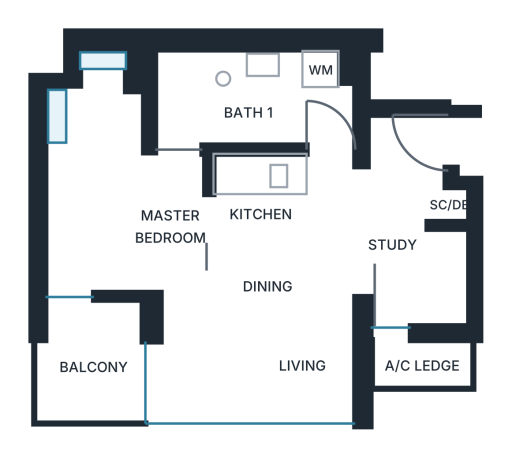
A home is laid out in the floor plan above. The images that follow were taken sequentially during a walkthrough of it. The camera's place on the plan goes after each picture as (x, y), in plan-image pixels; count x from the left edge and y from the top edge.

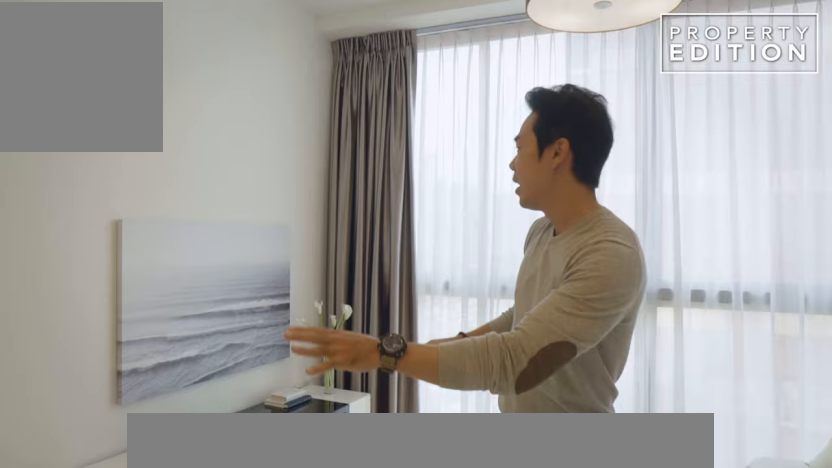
(242, 355)
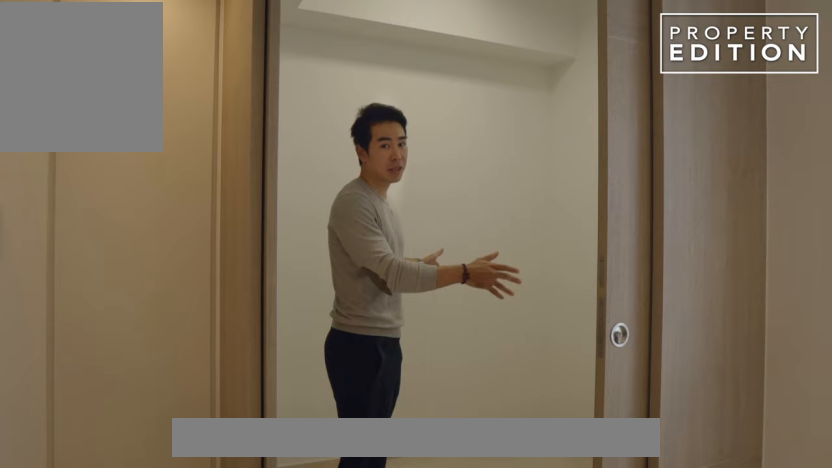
(438, 291)
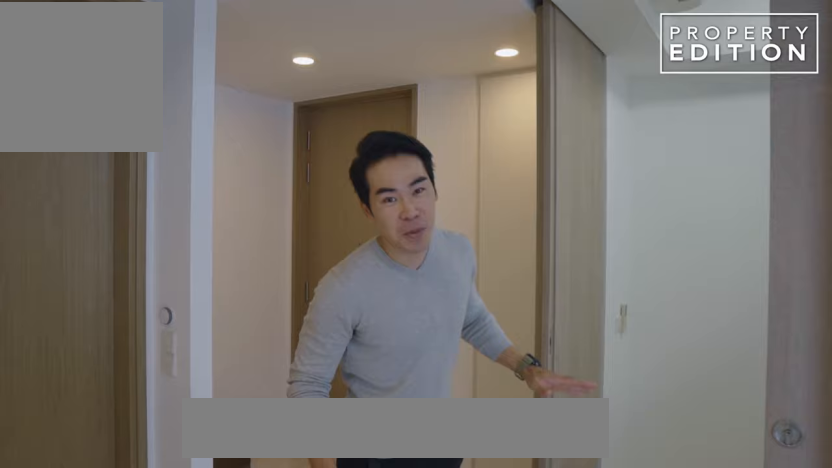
(440, 291)
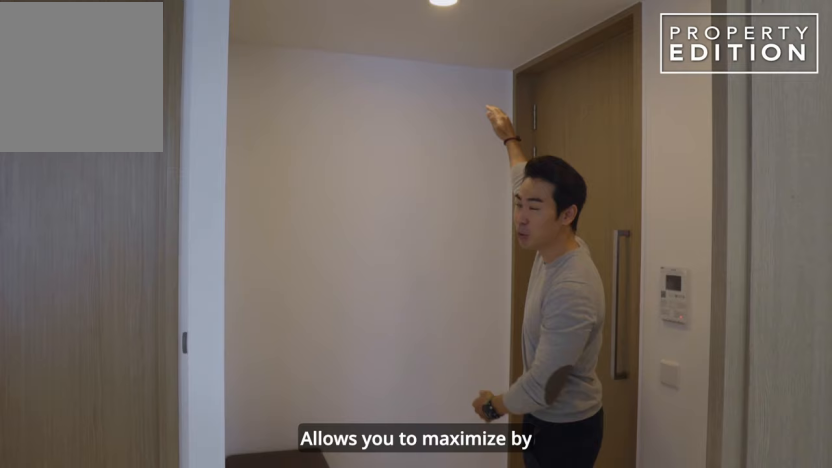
(402, 180)
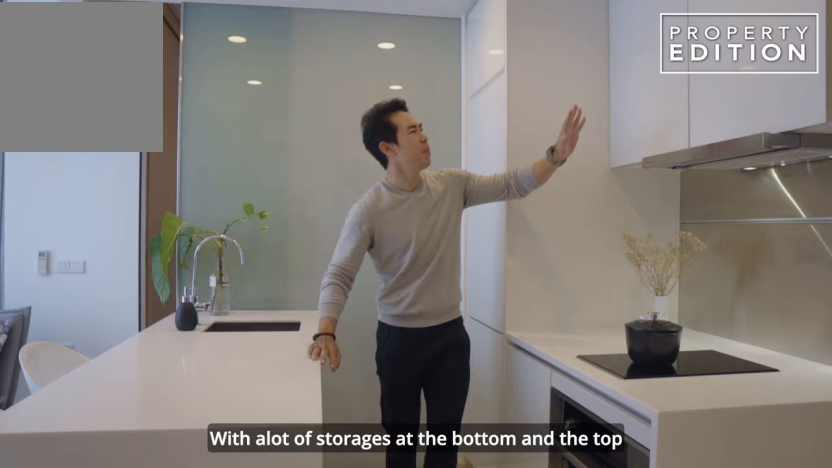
(299, 216)
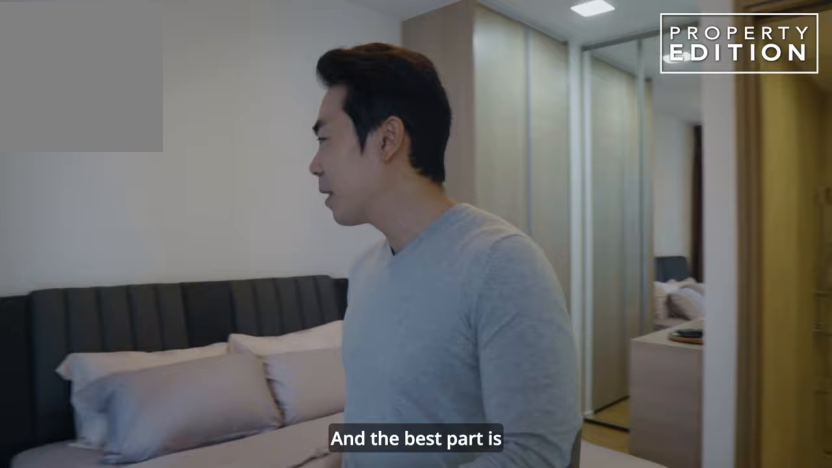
(103, 230)
